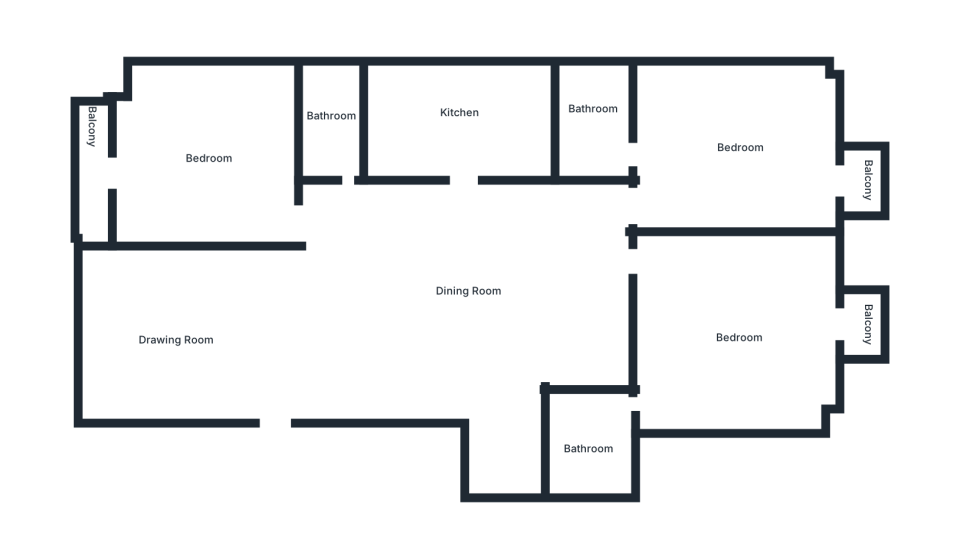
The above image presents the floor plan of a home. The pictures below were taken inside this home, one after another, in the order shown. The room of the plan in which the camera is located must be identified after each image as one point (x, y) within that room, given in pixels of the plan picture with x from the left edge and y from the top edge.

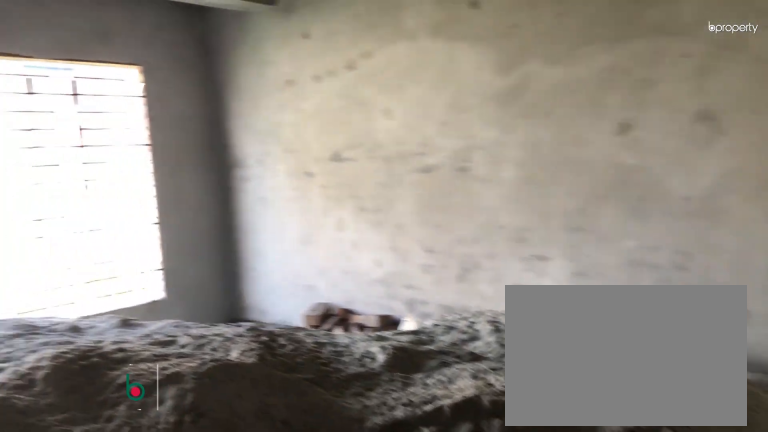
(179, 338)
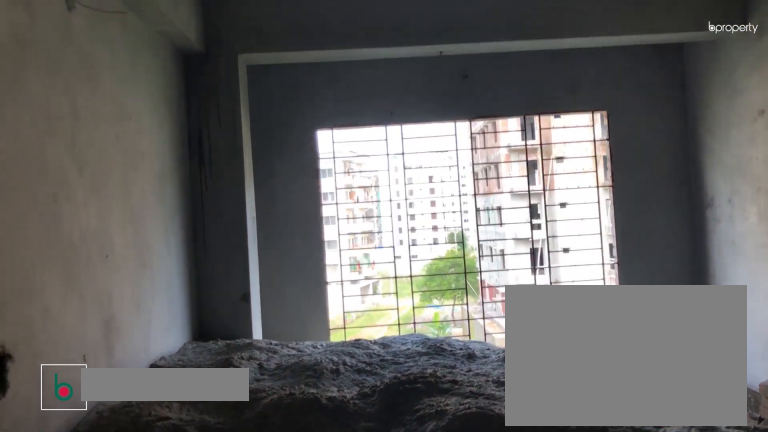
(179, 338)
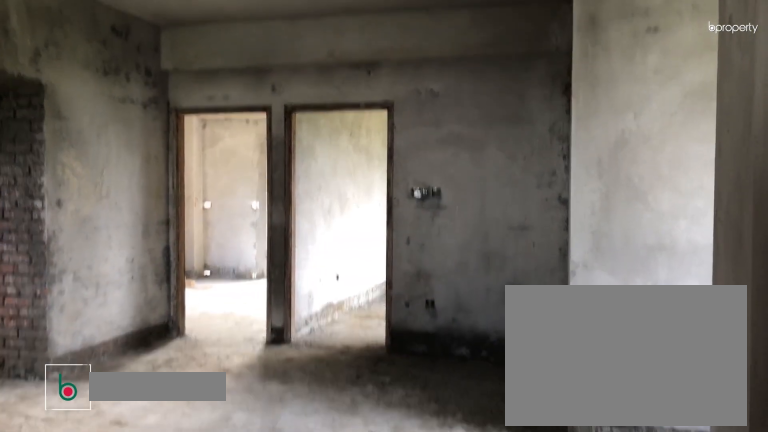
(475, 306)
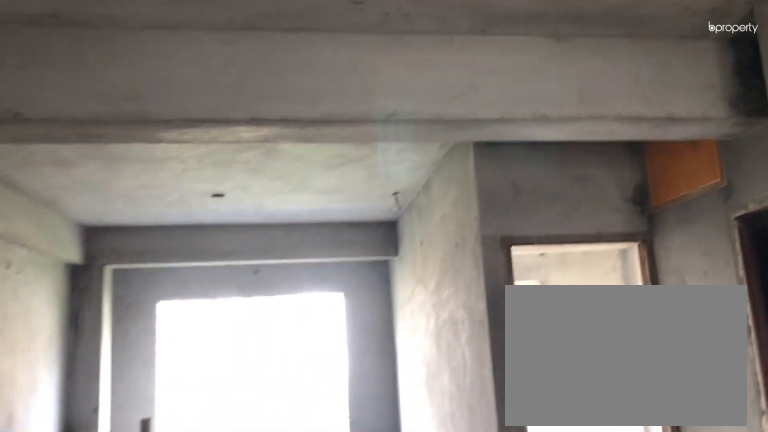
(475, 306)
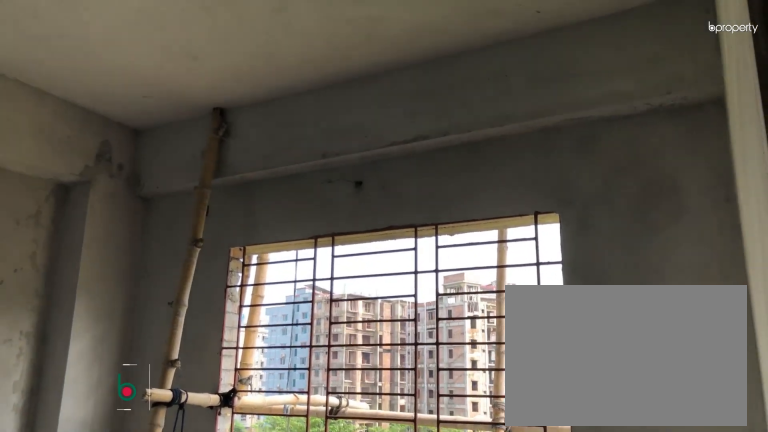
(206, 163)
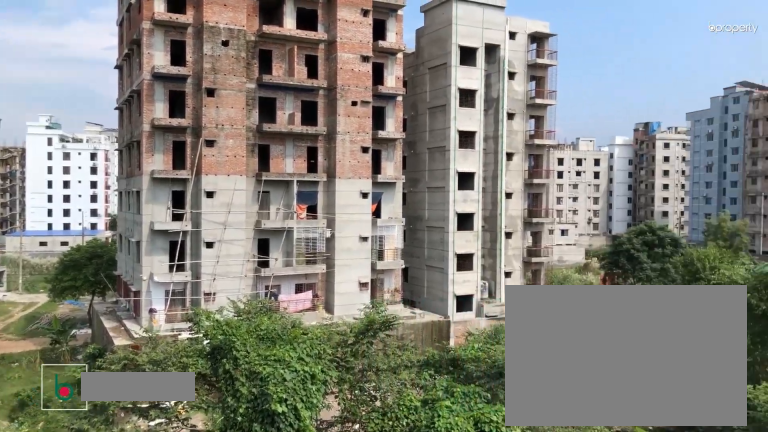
(95, 173)
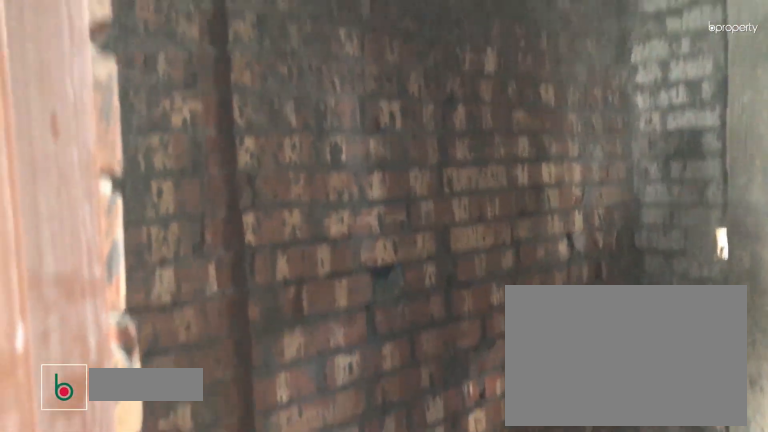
(327, 113)
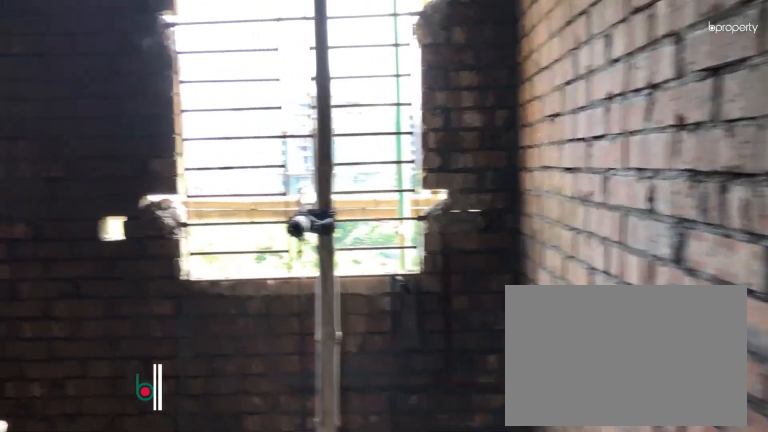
(461, 118)
